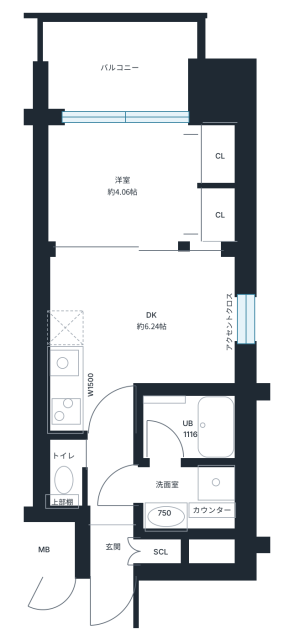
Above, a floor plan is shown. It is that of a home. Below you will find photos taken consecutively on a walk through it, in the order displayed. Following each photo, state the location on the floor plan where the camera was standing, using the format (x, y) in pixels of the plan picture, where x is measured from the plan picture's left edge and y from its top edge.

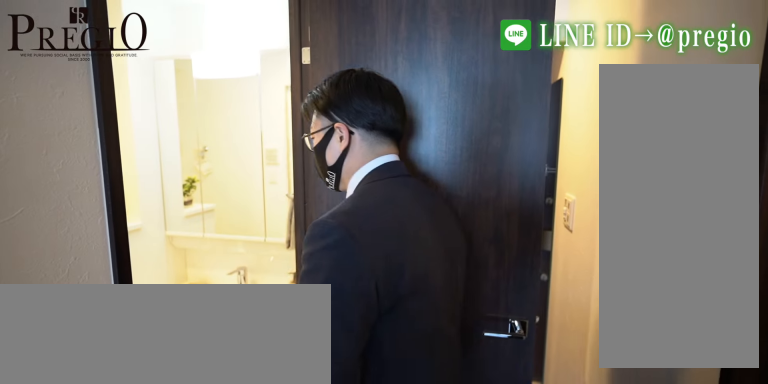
(167, 484)
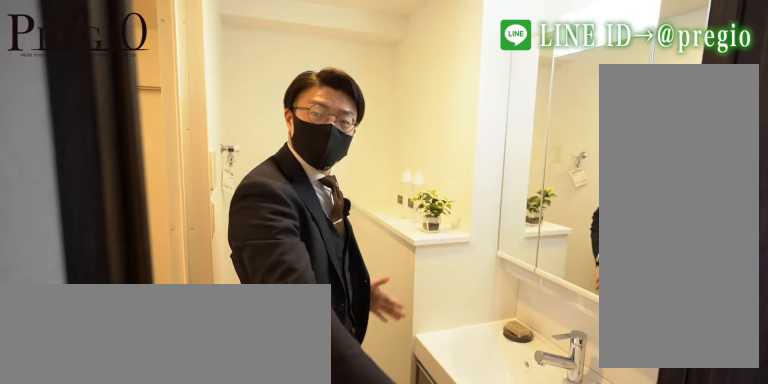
(167, 485)
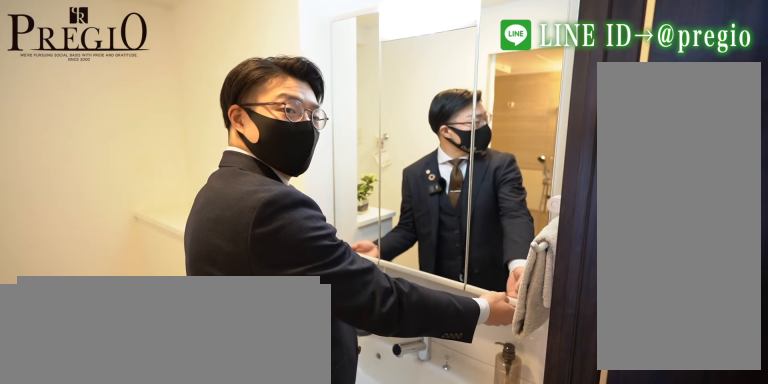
(167, 485)
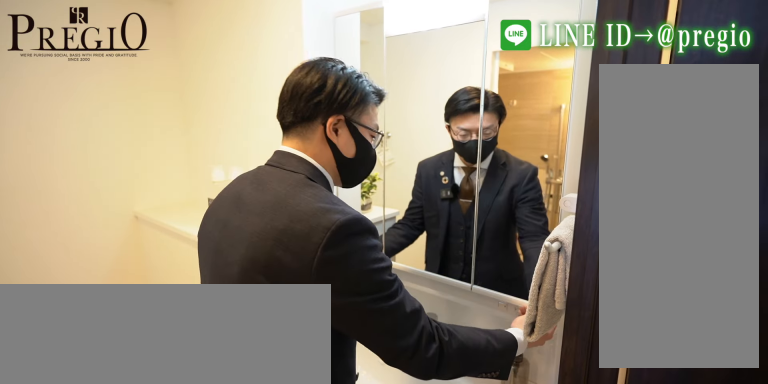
(167, 485)
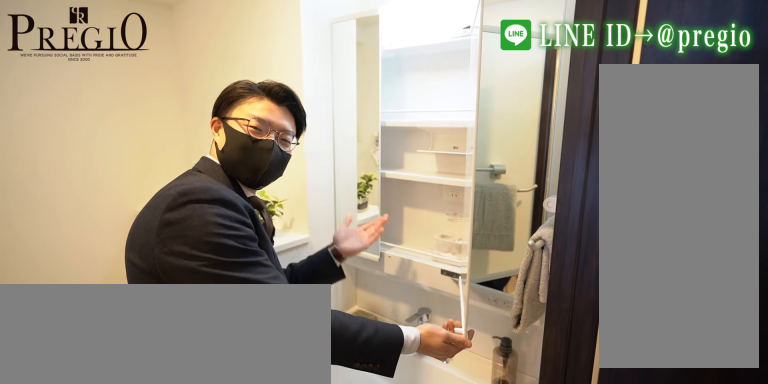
(166, 484)
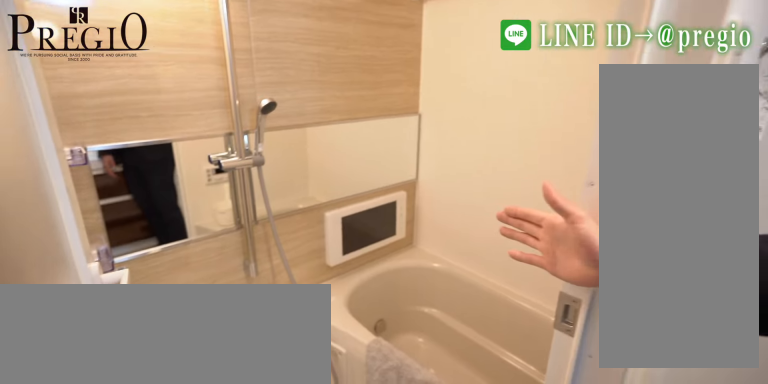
(186, 432)
